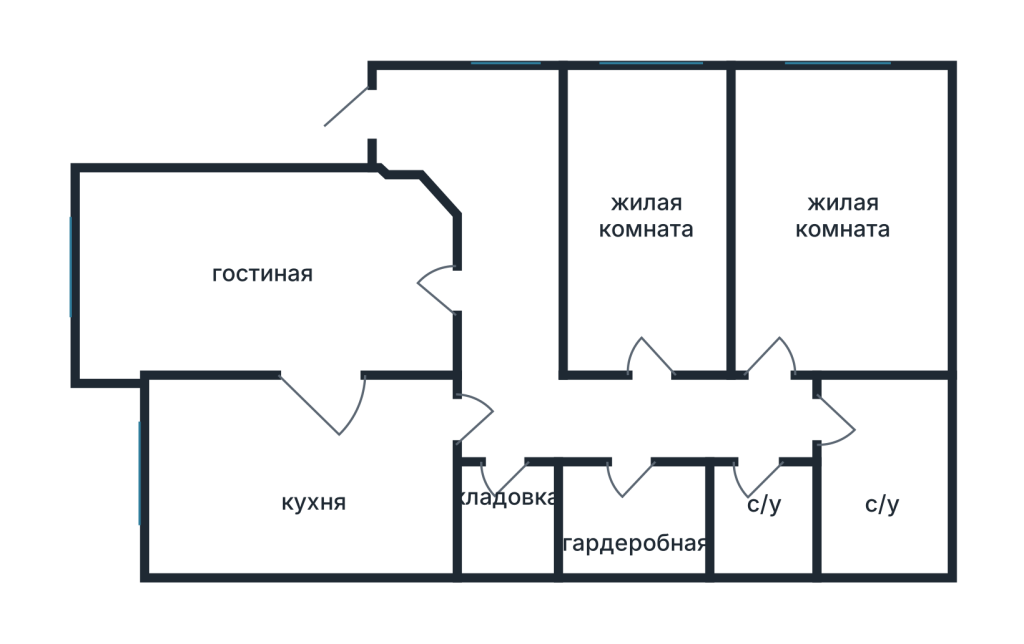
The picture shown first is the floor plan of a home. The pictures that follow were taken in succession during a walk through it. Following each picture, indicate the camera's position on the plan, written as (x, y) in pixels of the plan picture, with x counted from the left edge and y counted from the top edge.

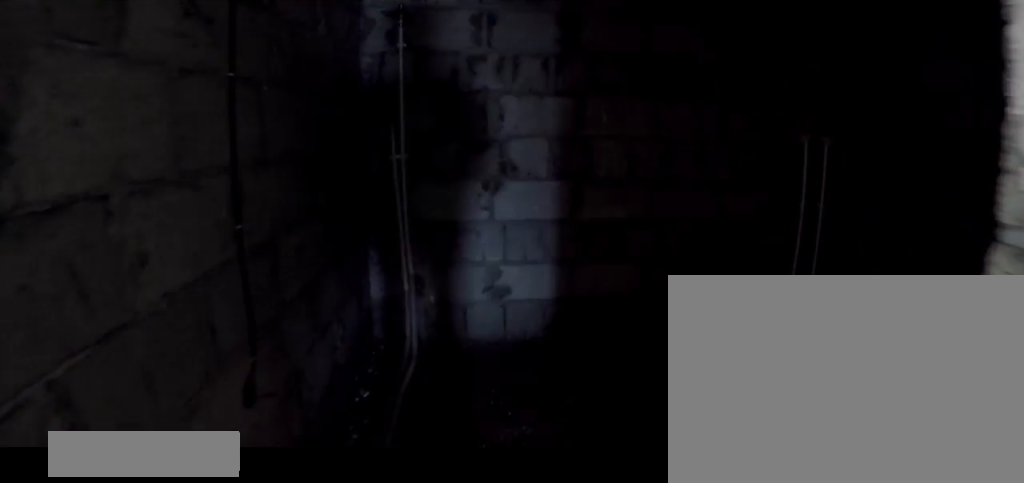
(820, 421)
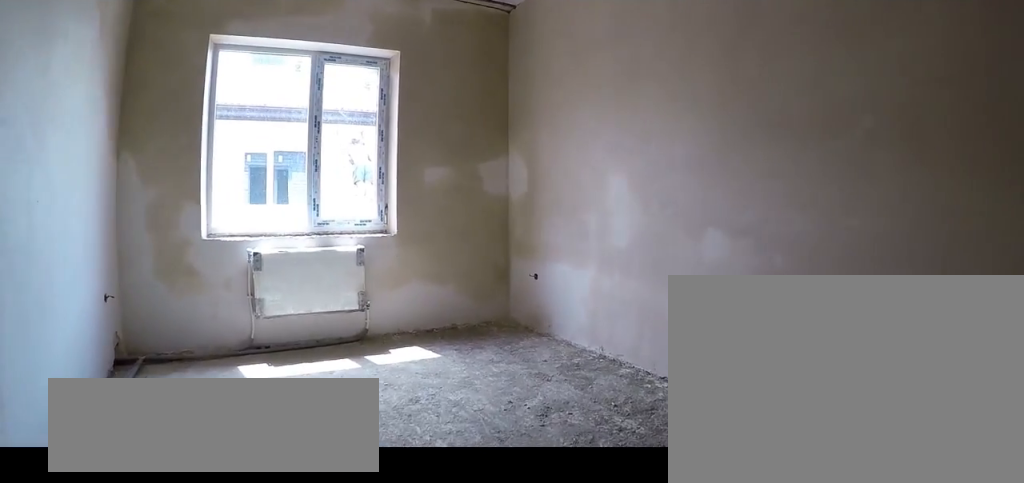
(836, 216)
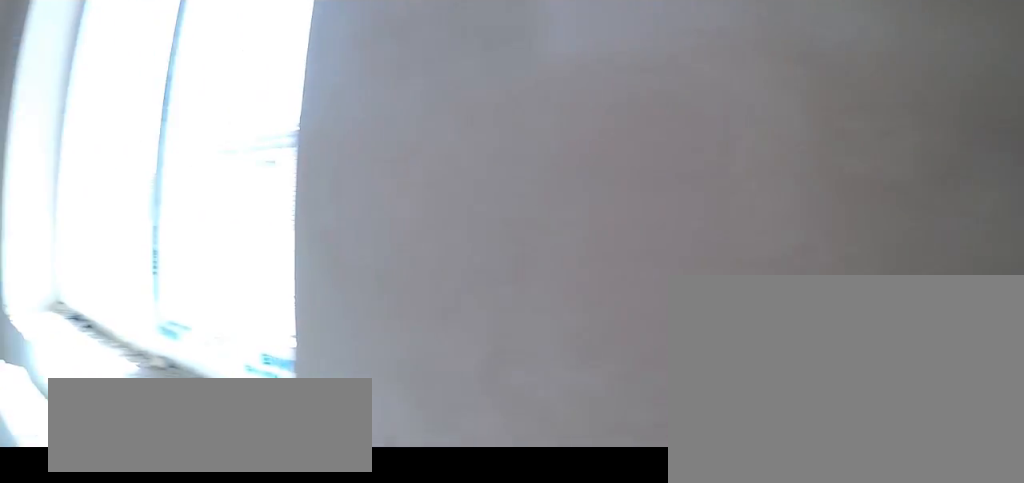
(917, 108)
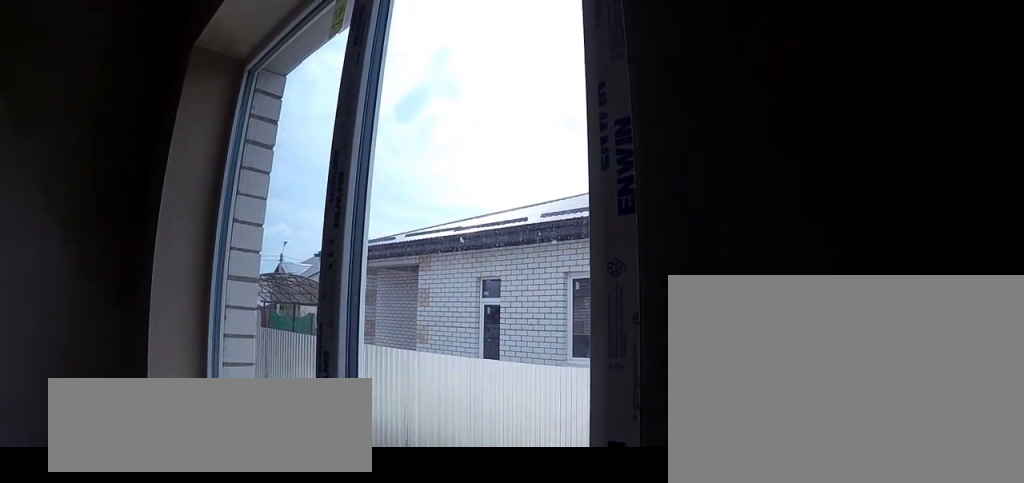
(917, 108)
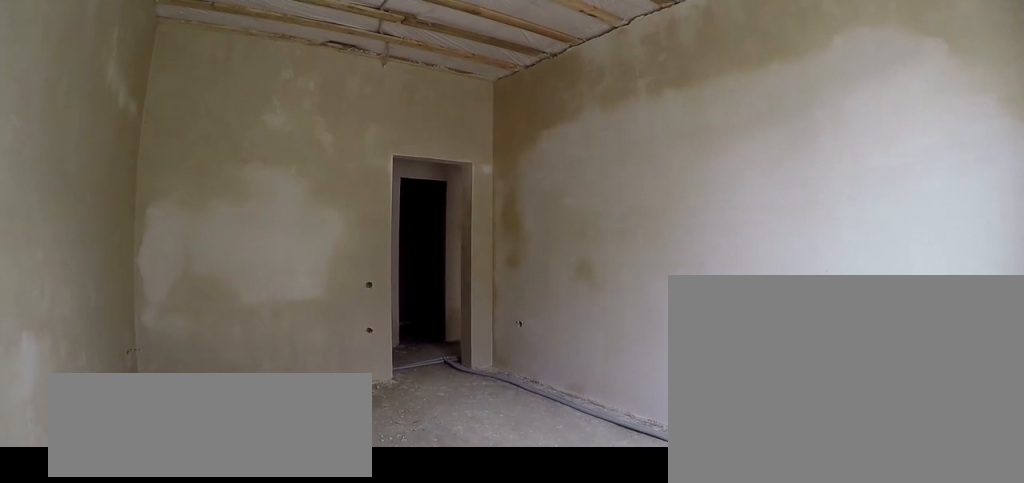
(917, 108)
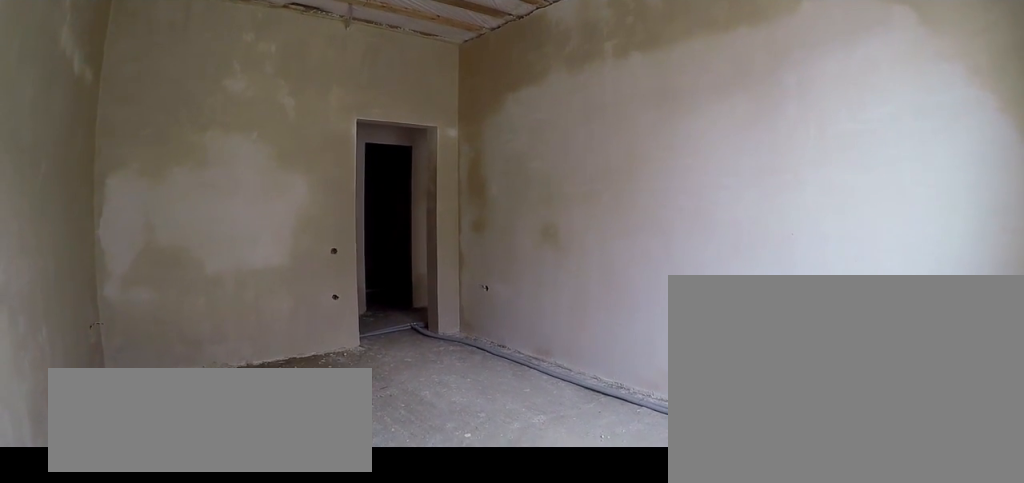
(916, 108)
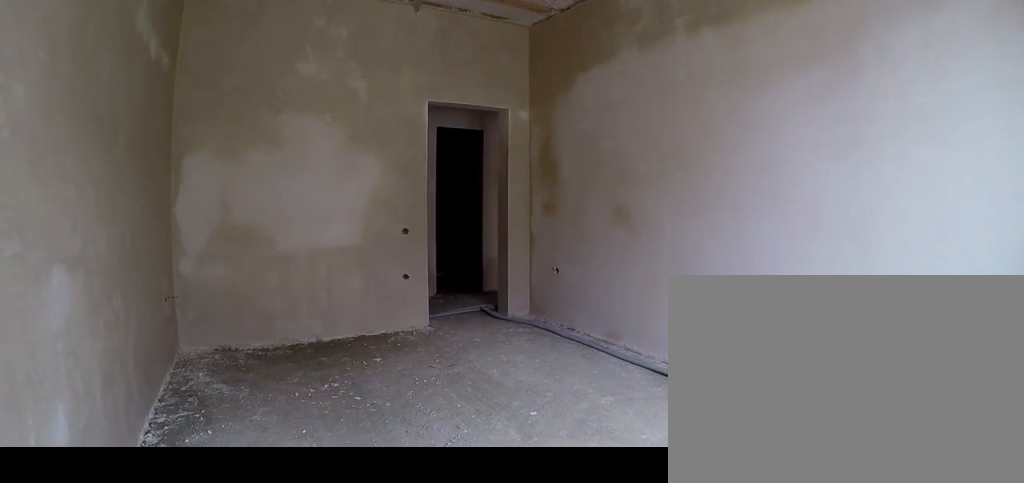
(917, 108)
